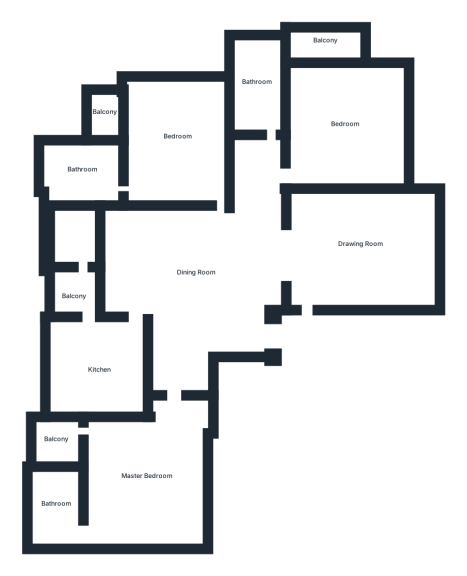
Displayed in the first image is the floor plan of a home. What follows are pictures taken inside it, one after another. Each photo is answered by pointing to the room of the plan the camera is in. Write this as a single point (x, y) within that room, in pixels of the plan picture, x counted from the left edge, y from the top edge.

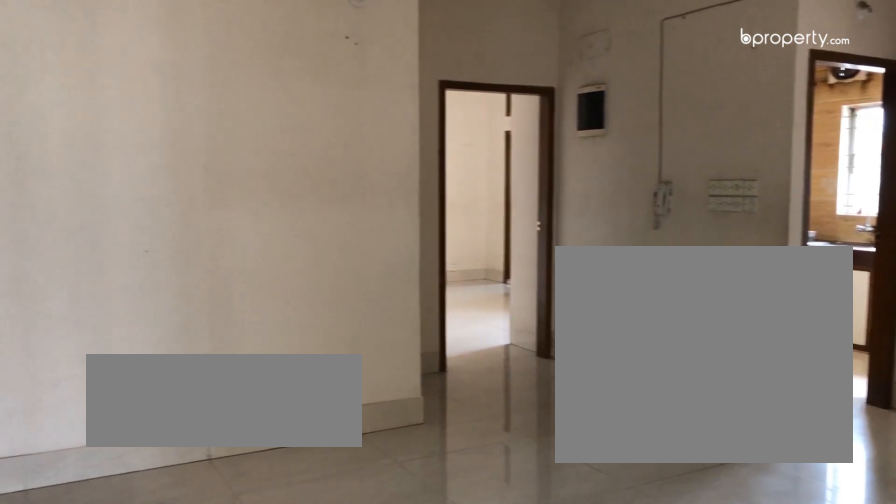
(201, 273)
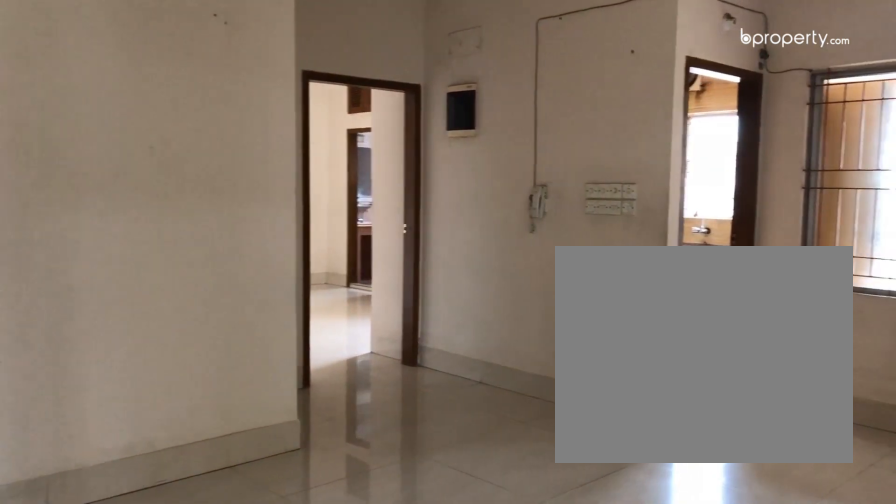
(201, 273)
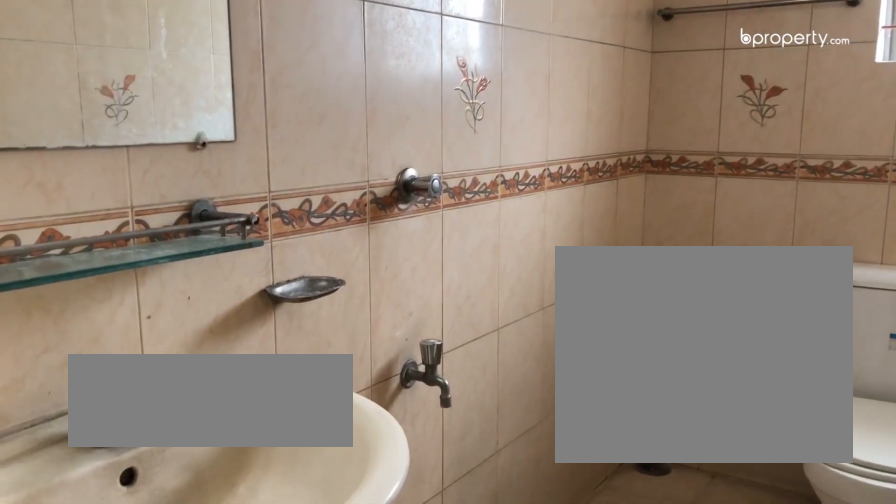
(261, 88)
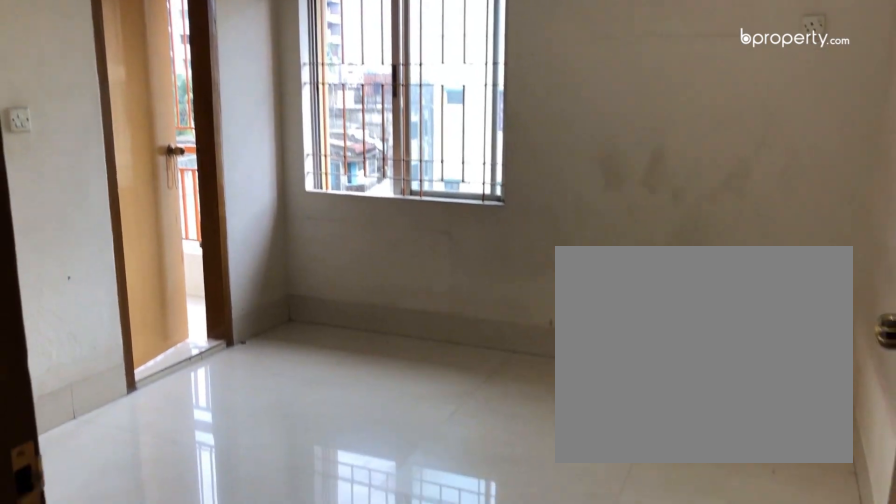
(179, 145)
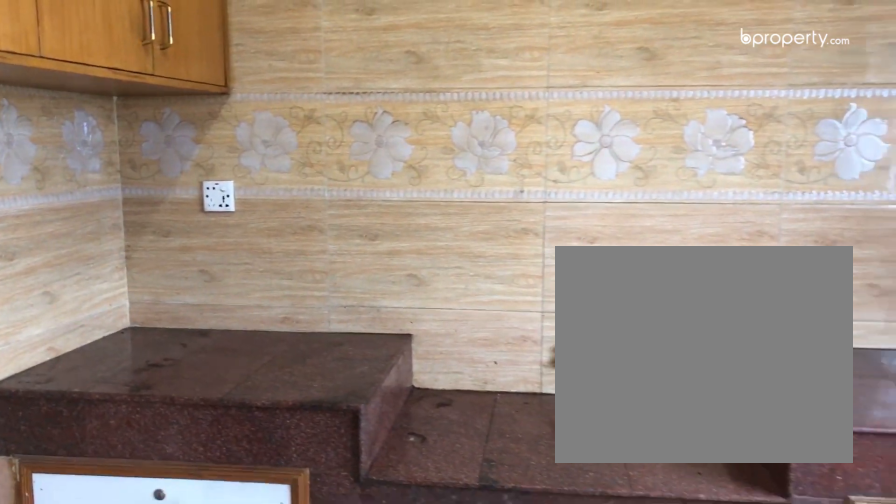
(96, 372)
